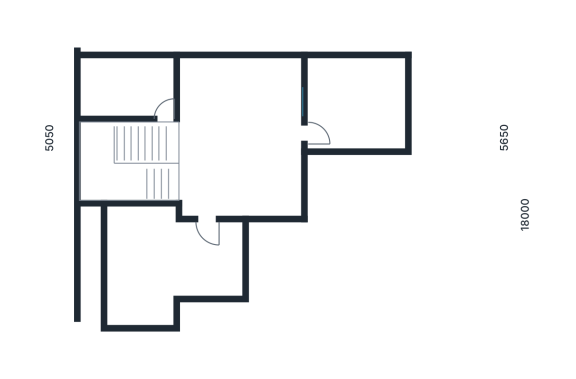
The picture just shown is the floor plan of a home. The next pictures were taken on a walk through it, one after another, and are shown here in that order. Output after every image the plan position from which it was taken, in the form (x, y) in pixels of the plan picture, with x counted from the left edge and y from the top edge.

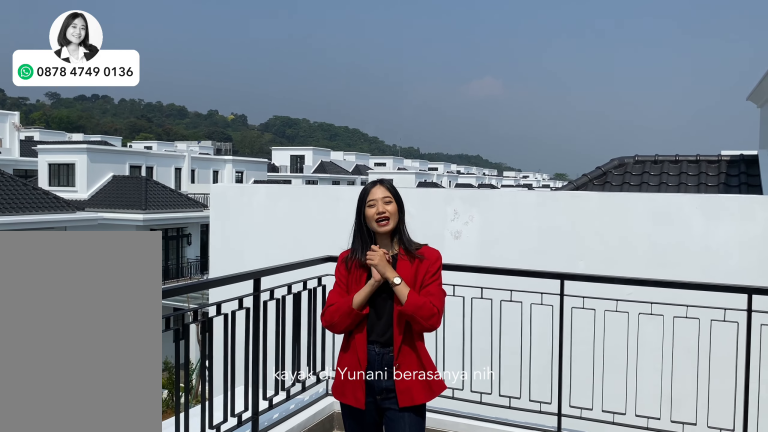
(156, 261)
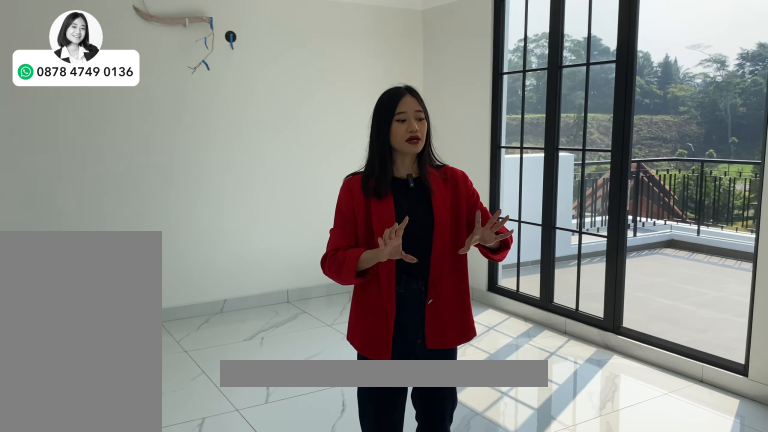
(233, 105)
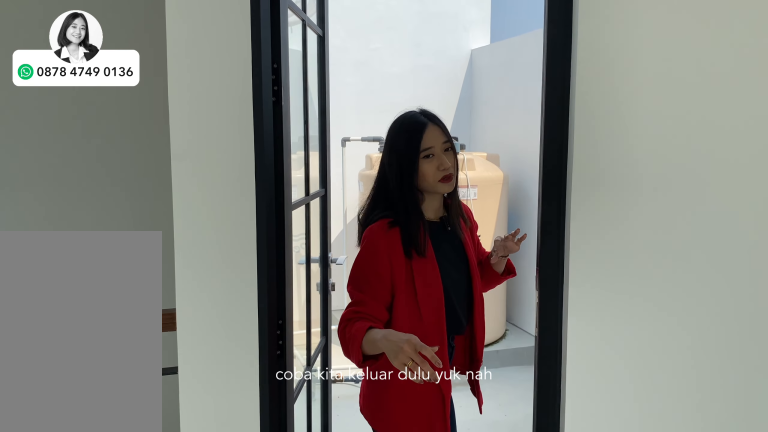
(236, 135)
